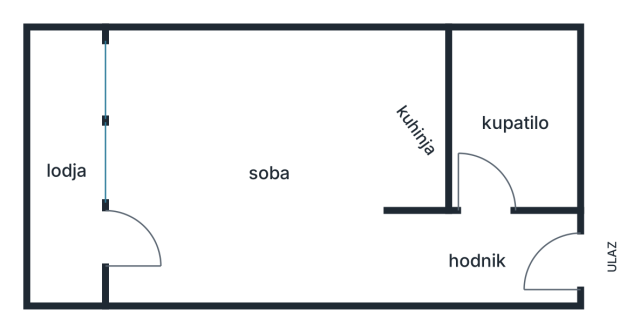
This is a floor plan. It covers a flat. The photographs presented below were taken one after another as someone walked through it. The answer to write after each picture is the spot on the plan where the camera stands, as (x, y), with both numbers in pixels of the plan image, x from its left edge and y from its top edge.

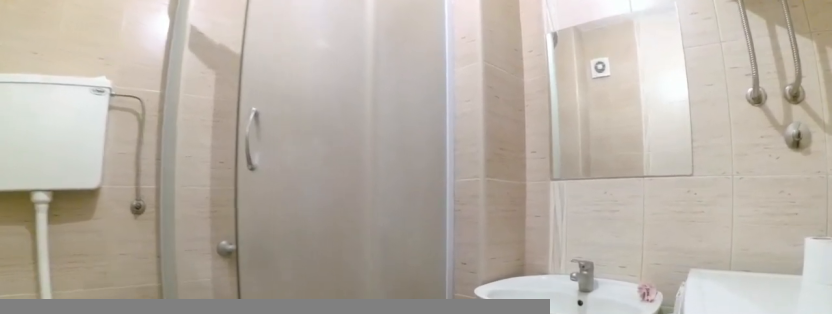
(502, 191)
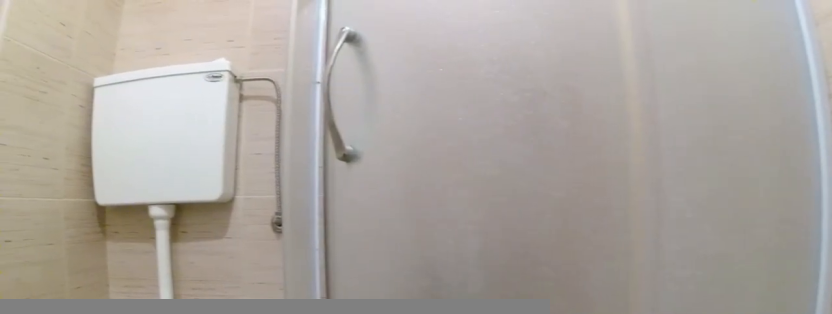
(535, 129)
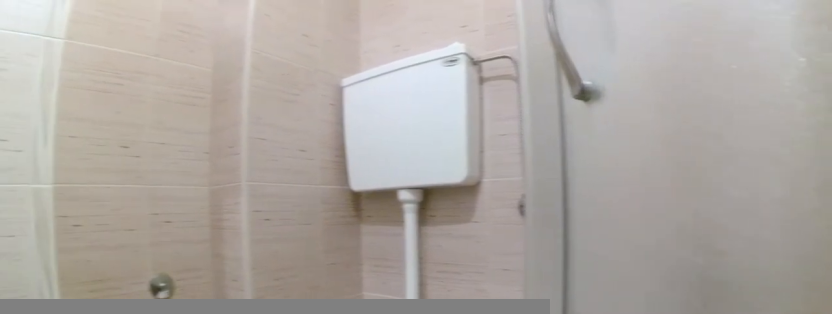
(543, 125)
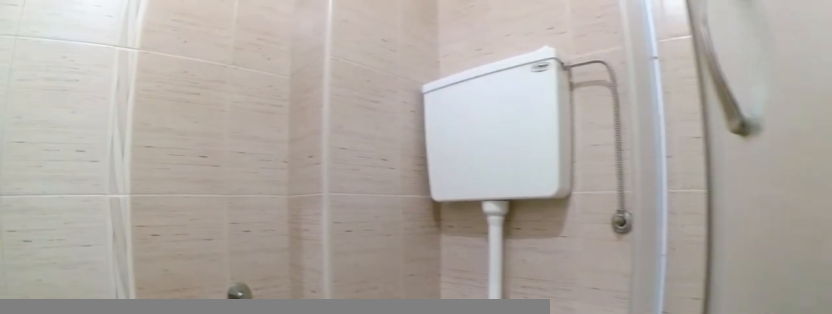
(545, 122)
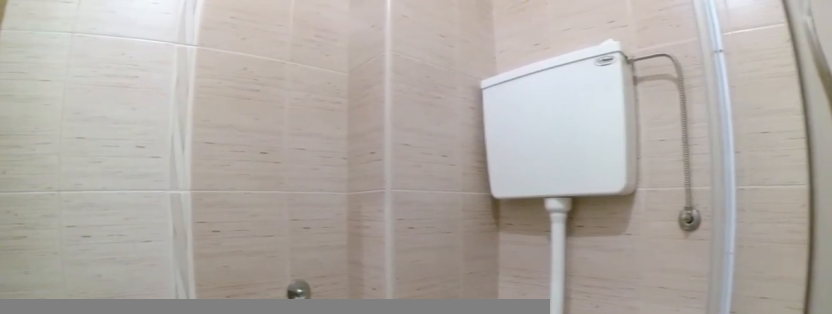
(546, 120)
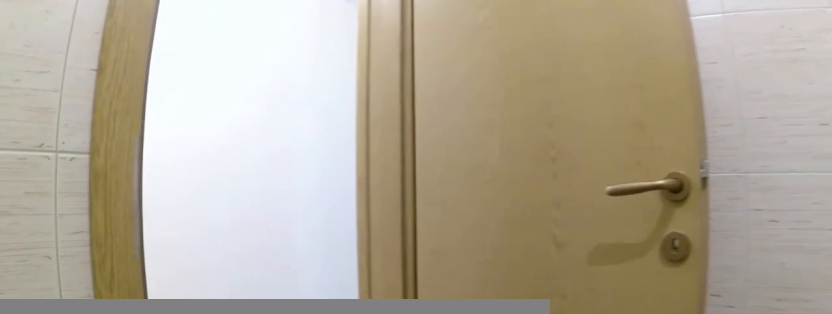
(541, 102)
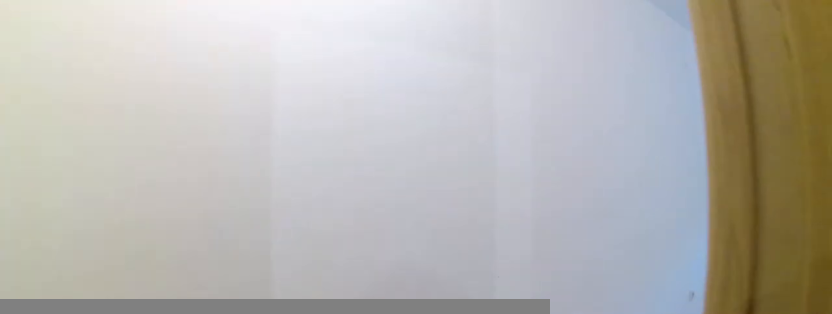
(495, 163)
